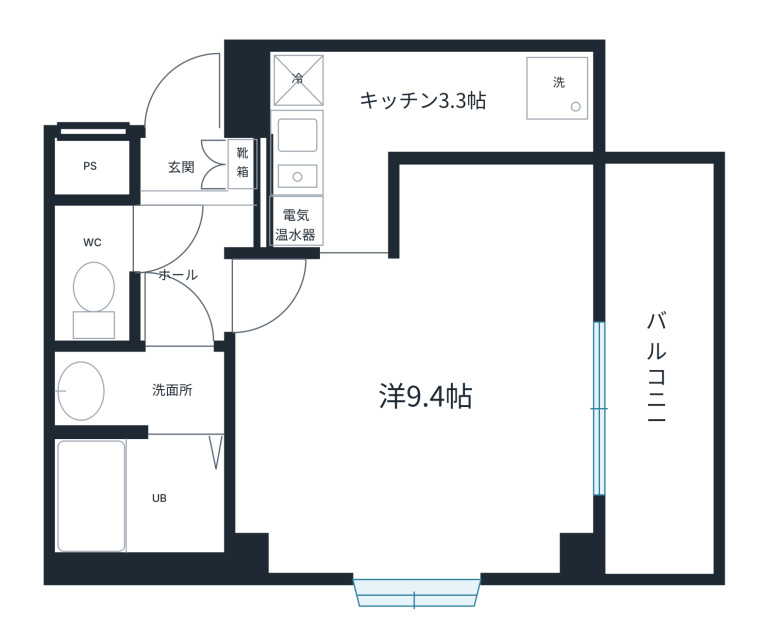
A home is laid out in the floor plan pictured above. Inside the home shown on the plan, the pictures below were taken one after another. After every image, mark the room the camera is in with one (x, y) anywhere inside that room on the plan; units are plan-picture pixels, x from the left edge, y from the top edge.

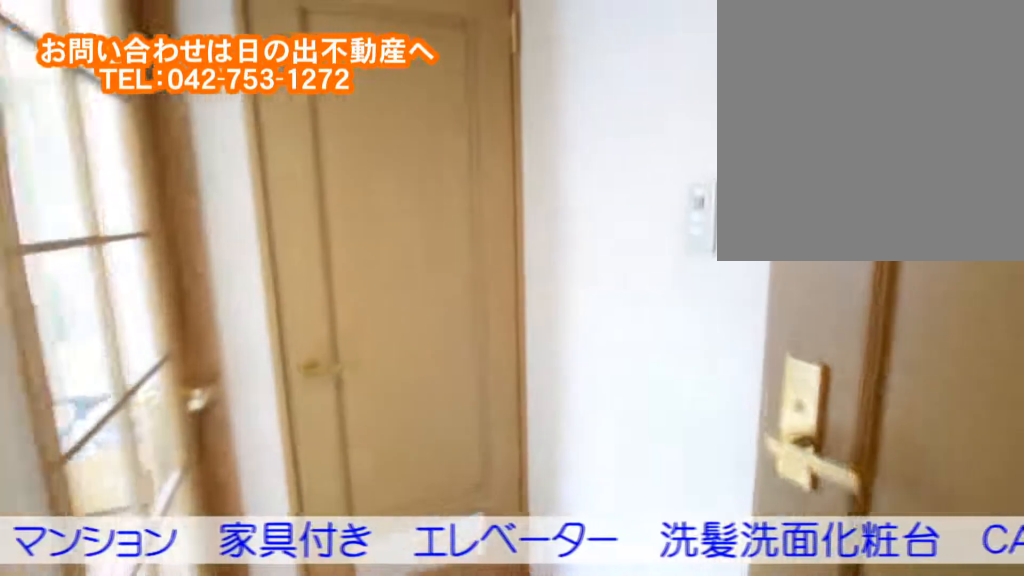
(189, 205)
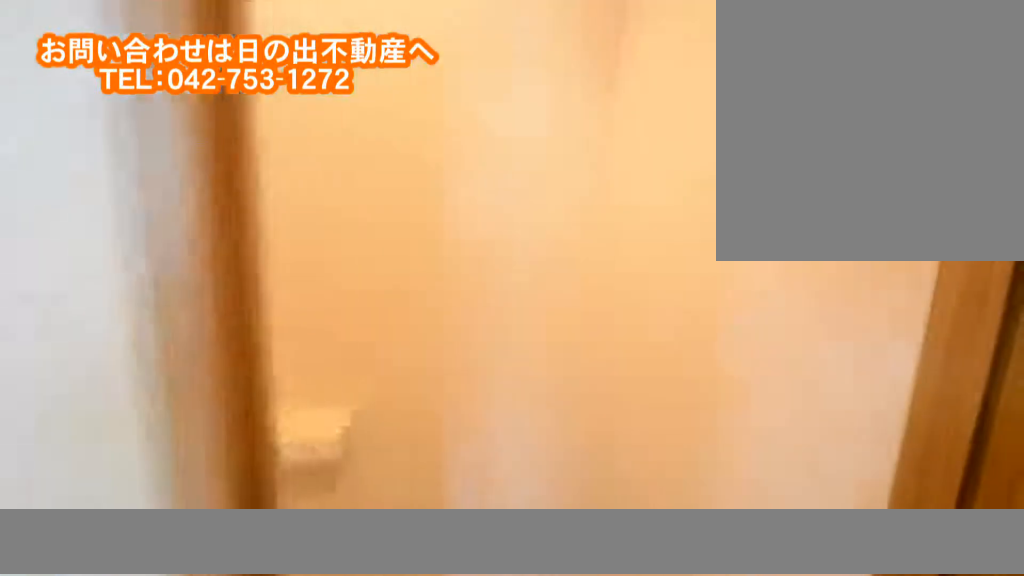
(94, 254)
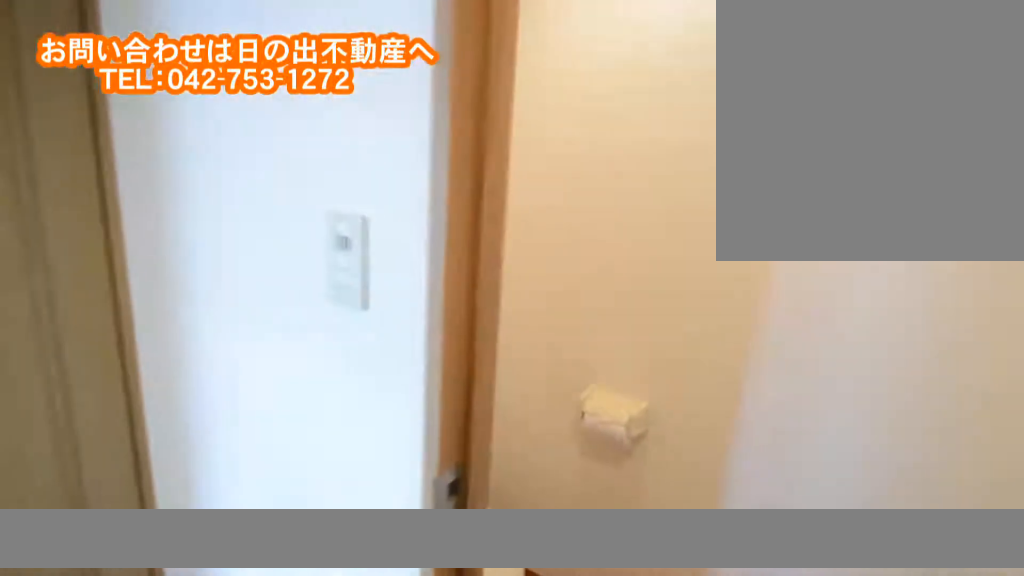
(94, 254)
